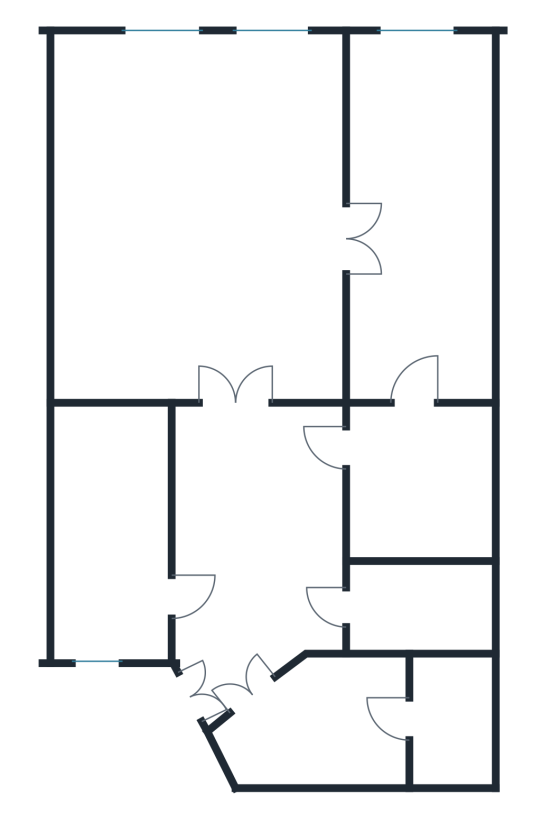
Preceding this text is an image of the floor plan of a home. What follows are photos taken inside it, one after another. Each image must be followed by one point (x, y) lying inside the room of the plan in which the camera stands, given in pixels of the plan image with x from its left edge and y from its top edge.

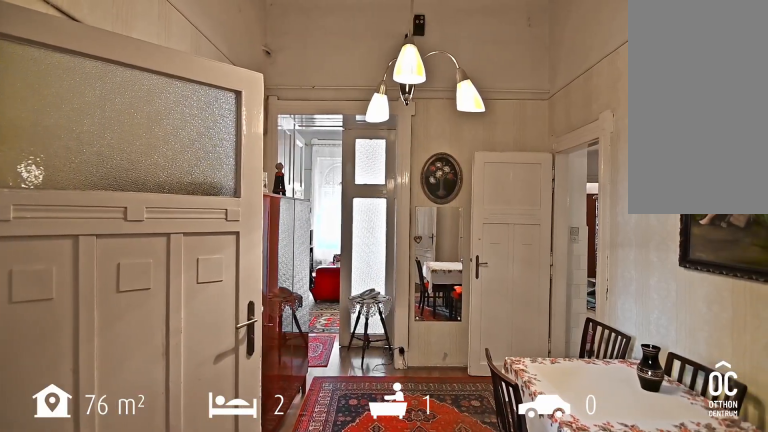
(251, 535)
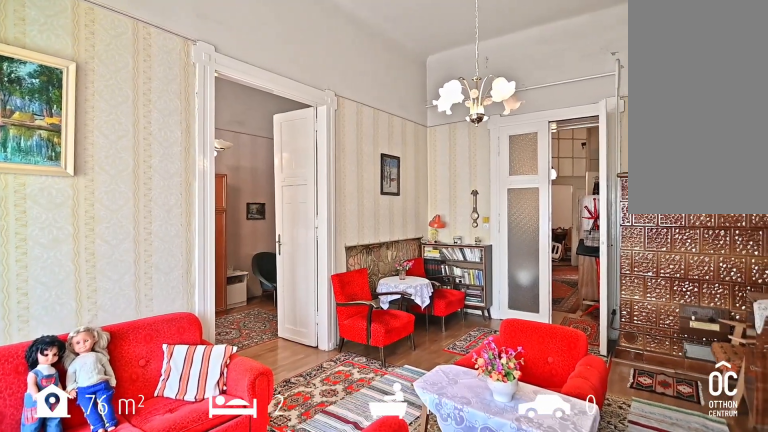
(198, 221)
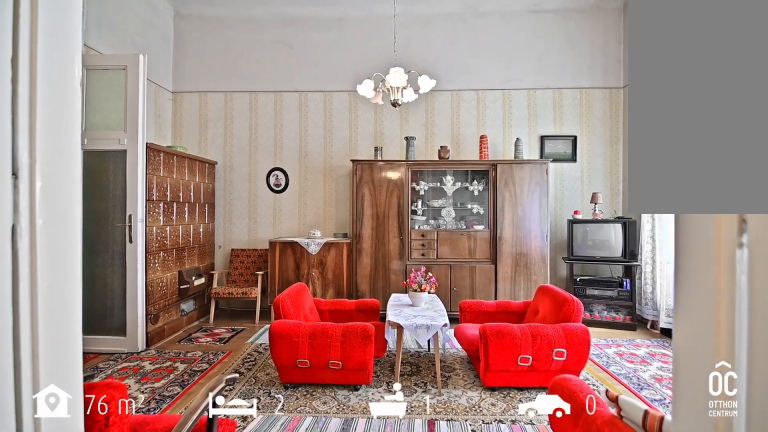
(198, 221)
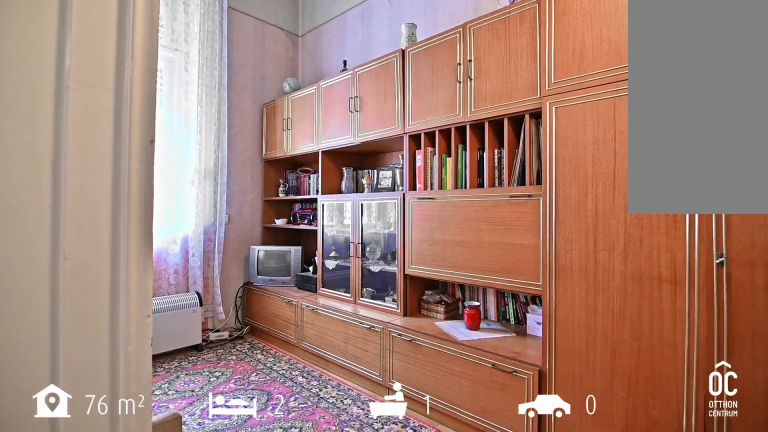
(416, 221)
